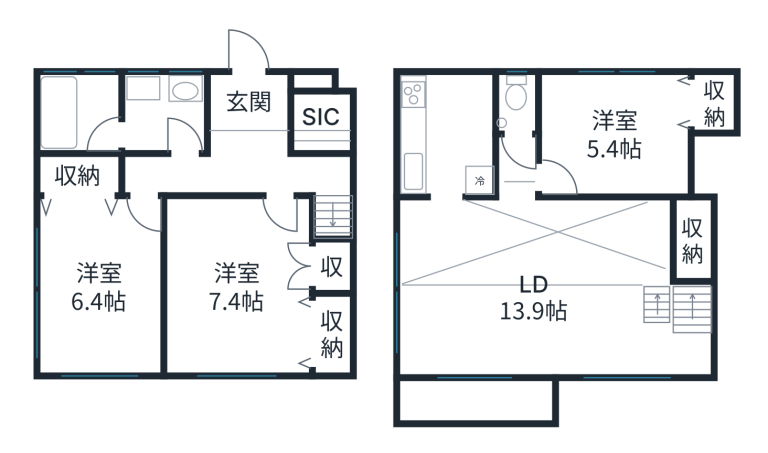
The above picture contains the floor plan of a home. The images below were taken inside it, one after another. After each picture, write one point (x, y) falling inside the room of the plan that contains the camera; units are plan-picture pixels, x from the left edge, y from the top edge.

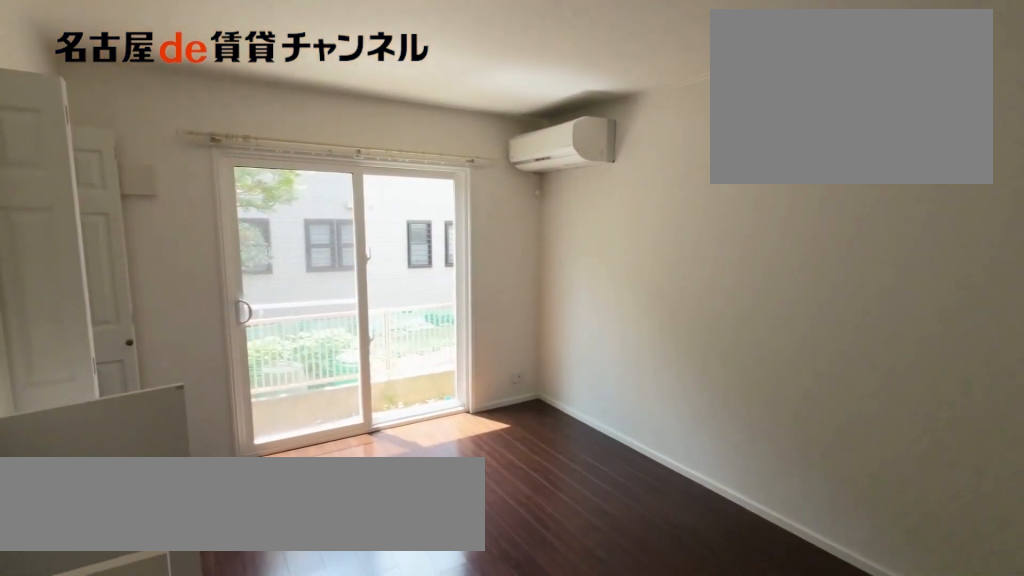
(252, 291)
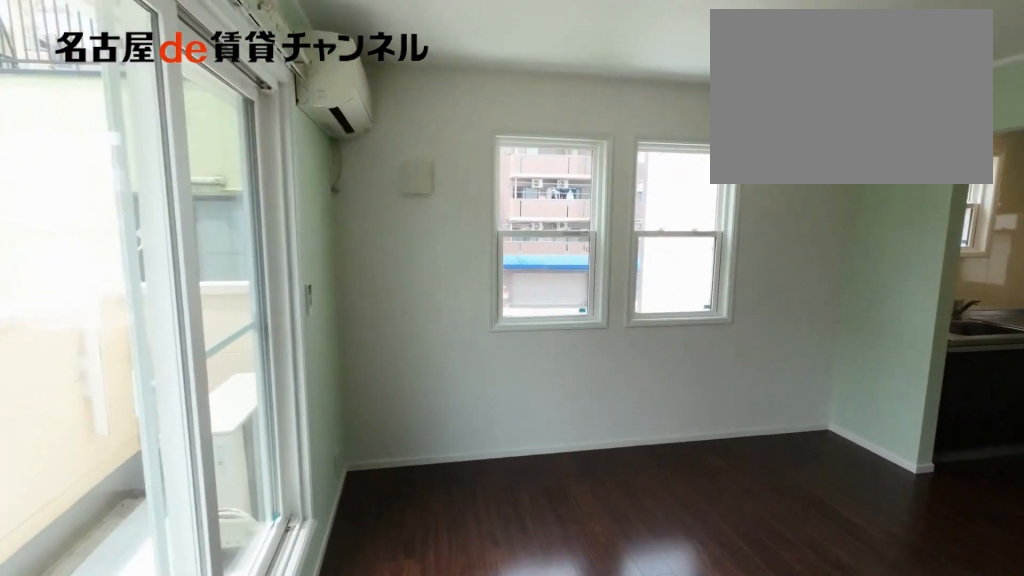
(555, 290)
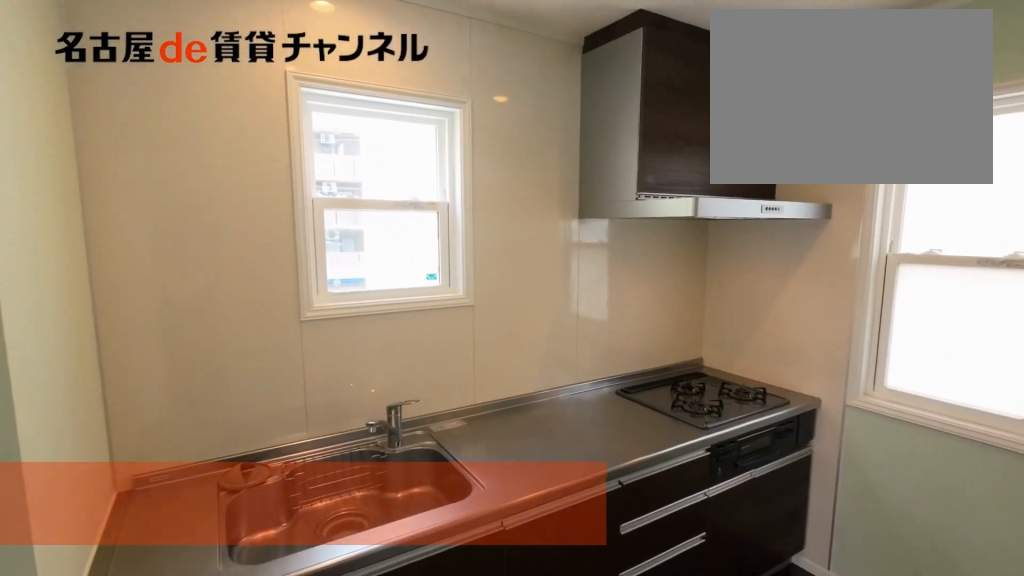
(445, 135)
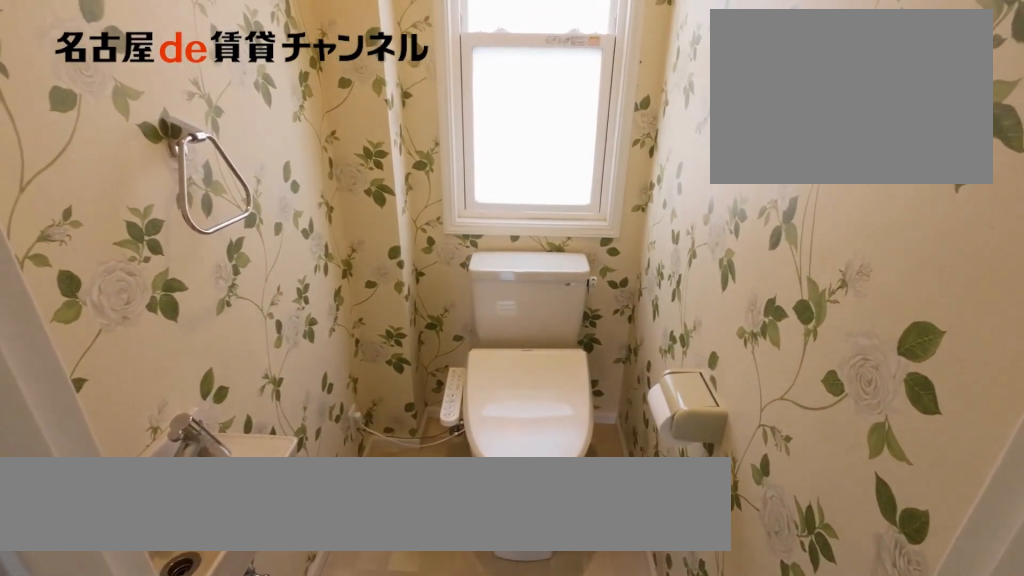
(516, 105)
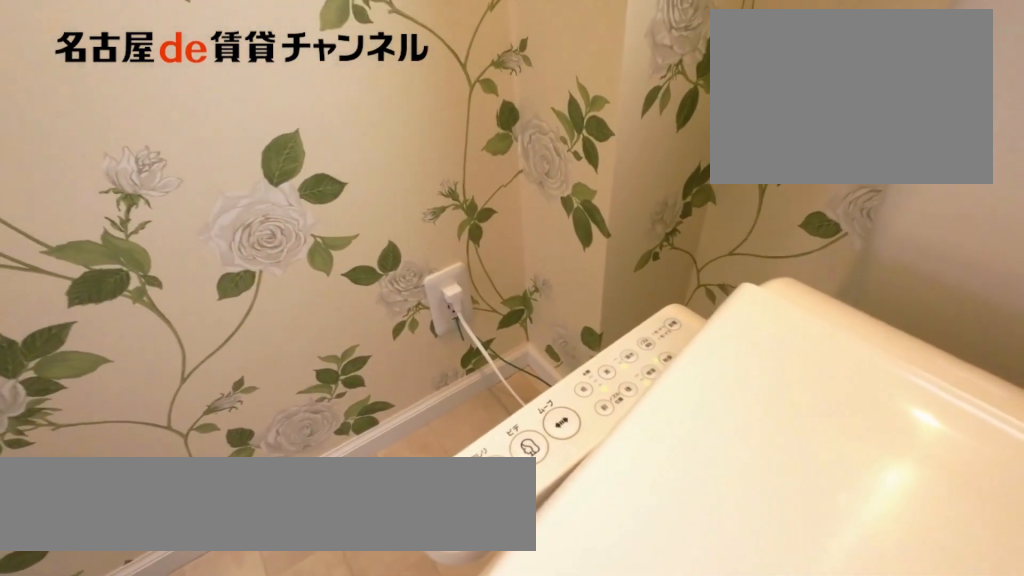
(516, 105)
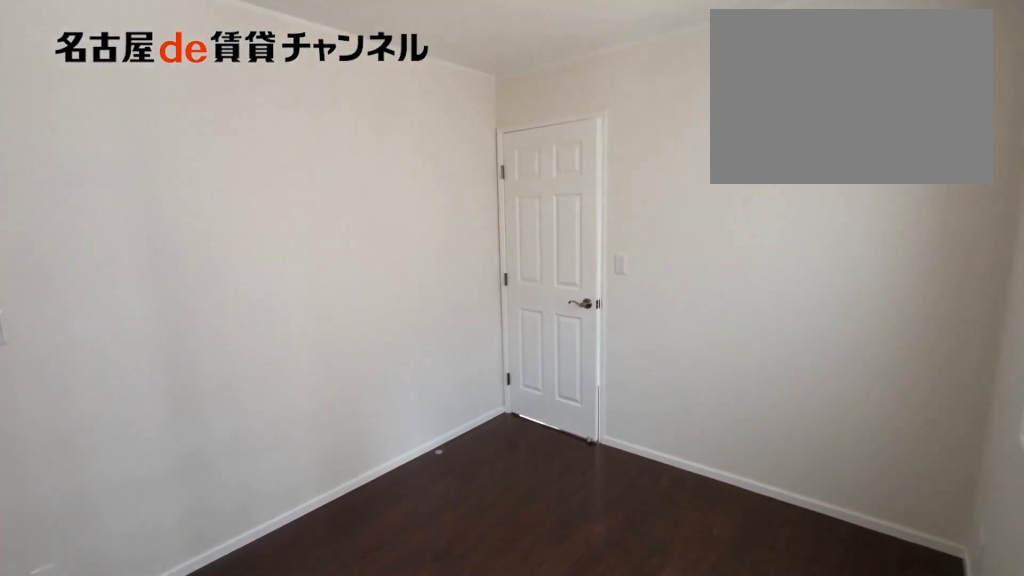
(627, 131)
